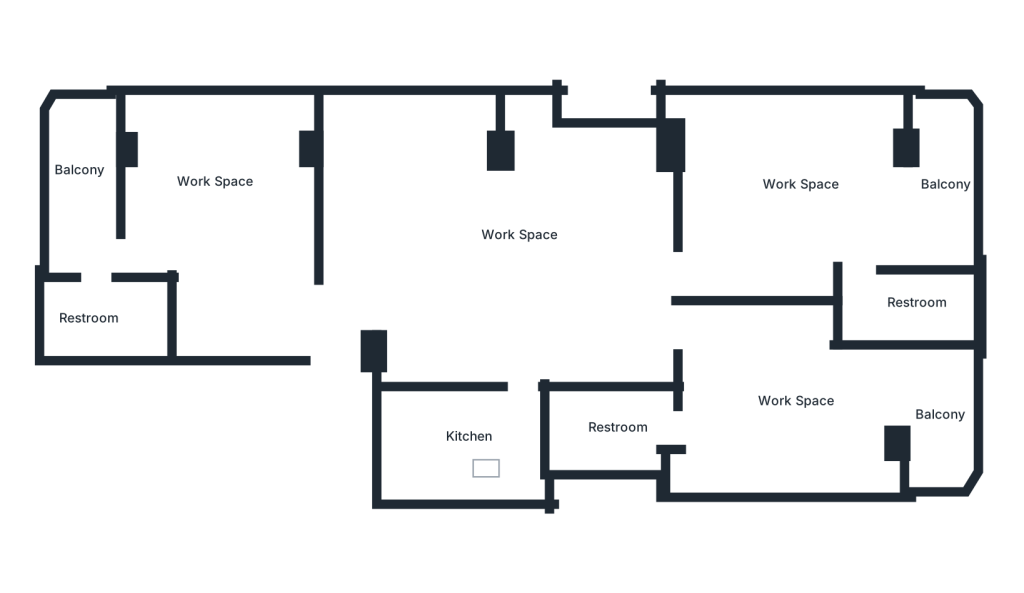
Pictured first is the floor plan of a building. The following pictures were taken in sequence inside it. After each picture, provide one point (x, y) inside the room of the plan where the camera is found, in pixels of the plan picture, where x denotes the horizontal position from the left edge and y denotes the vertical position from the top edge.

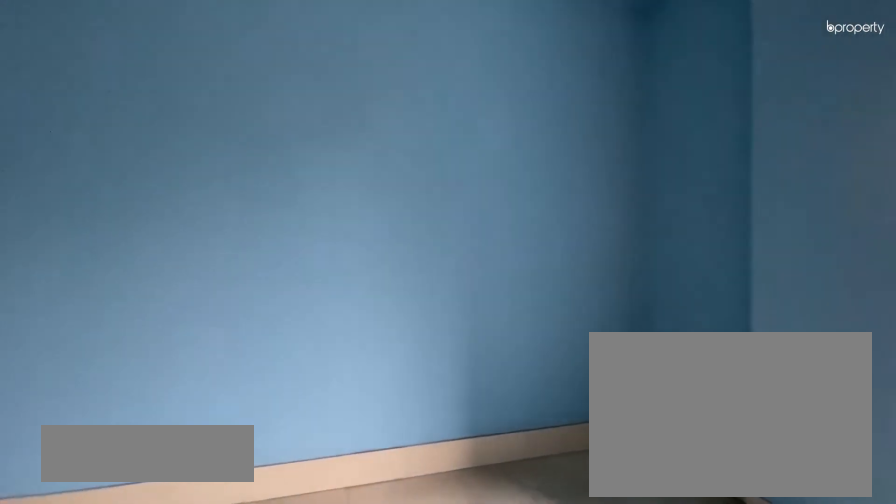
(864, 206)
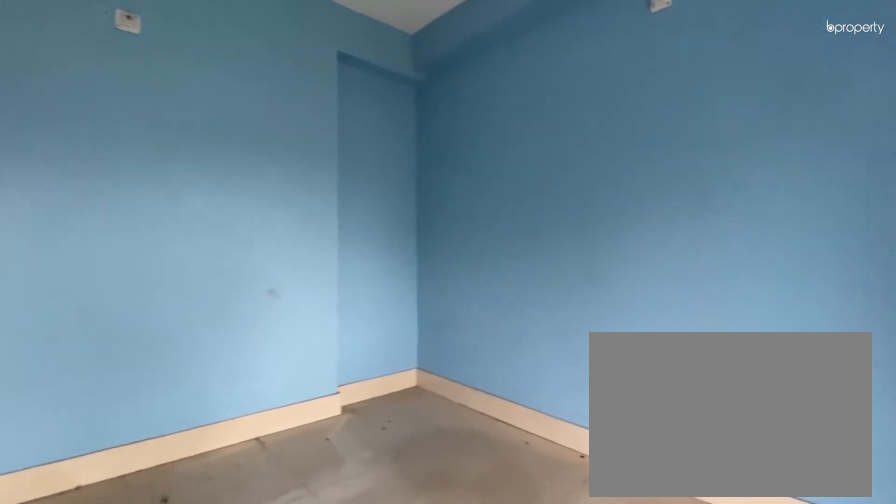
(864, 206)
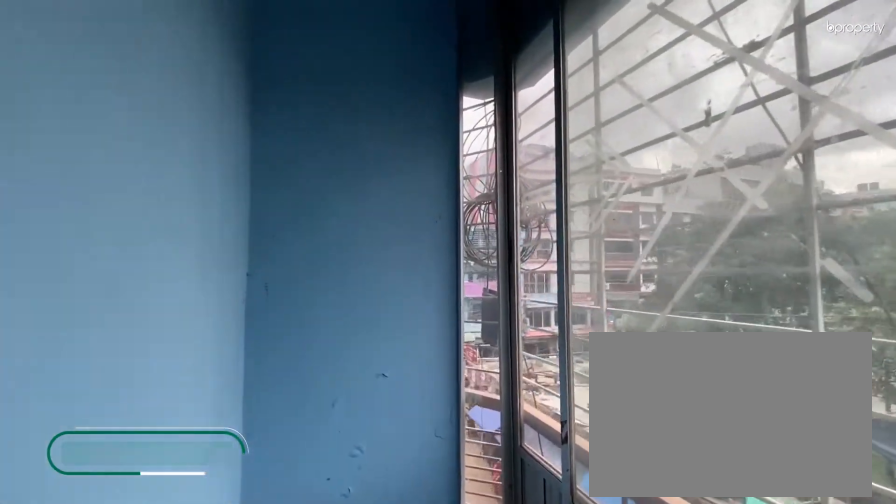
(948, 189)
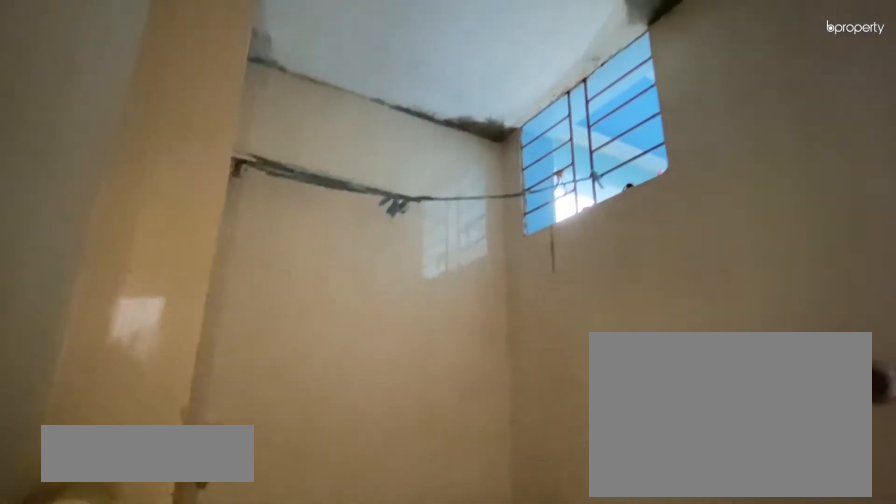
(912, 311)
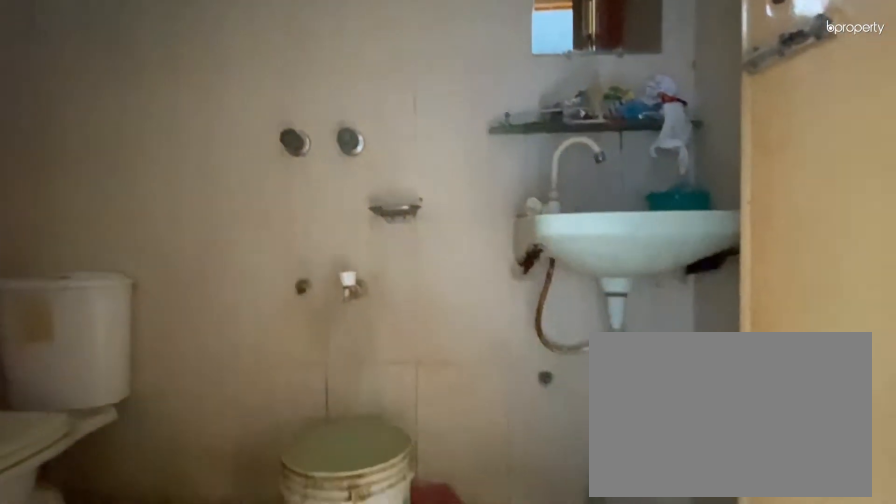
(912, 311)
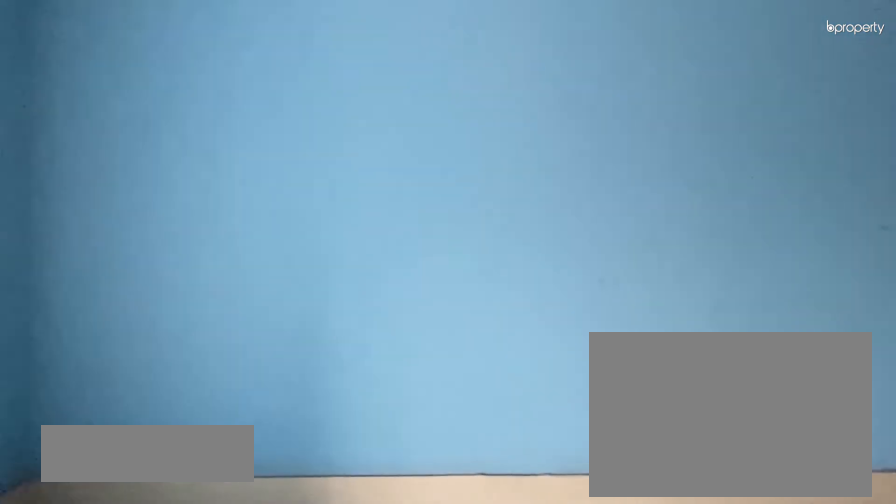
(810, 401)
